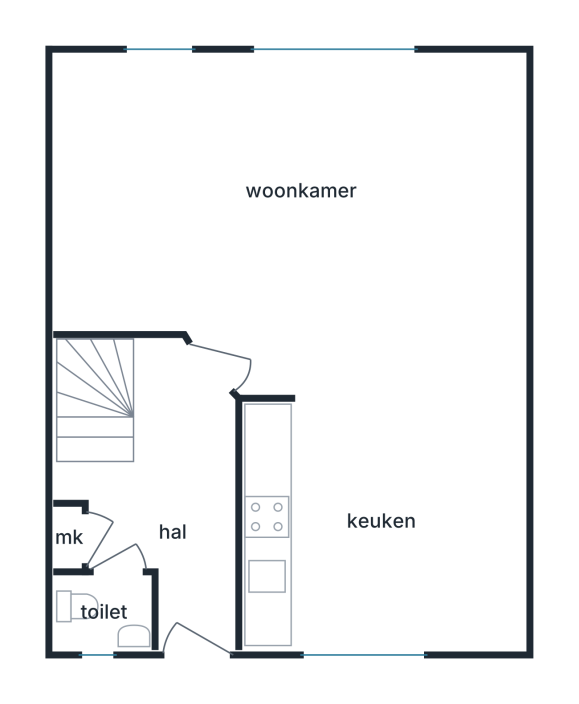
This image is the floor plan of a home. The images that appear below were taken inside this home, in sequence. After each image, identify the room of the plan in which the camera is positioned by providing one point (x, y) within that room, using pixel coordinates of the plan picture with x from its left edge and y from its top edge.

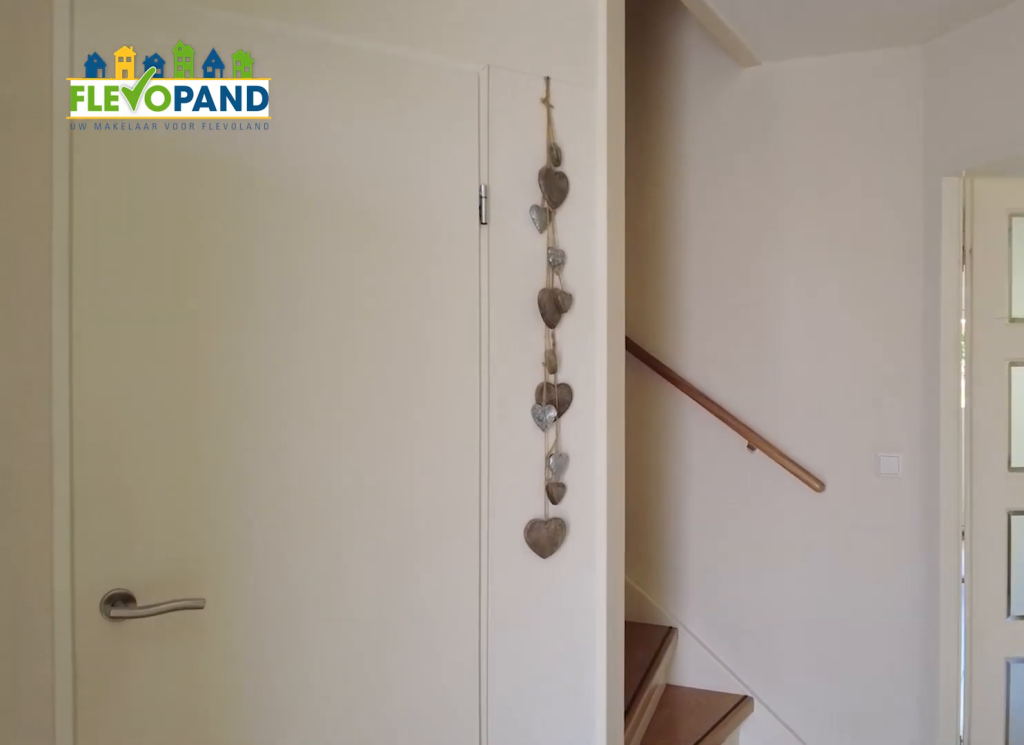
(171, 498)
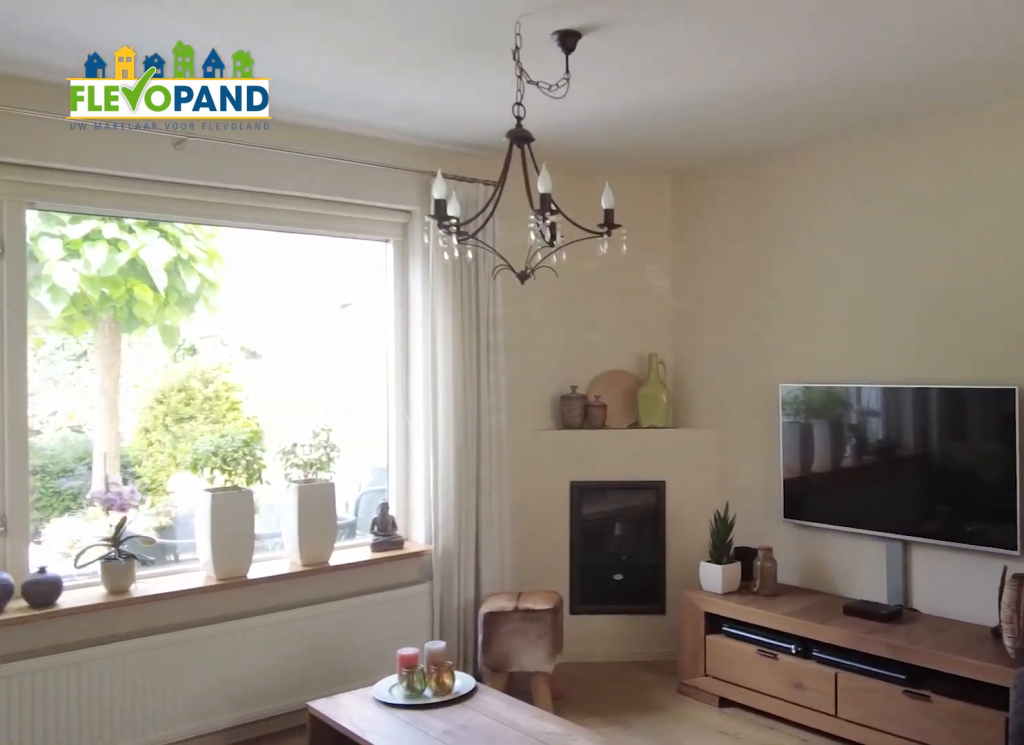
(192, 130)
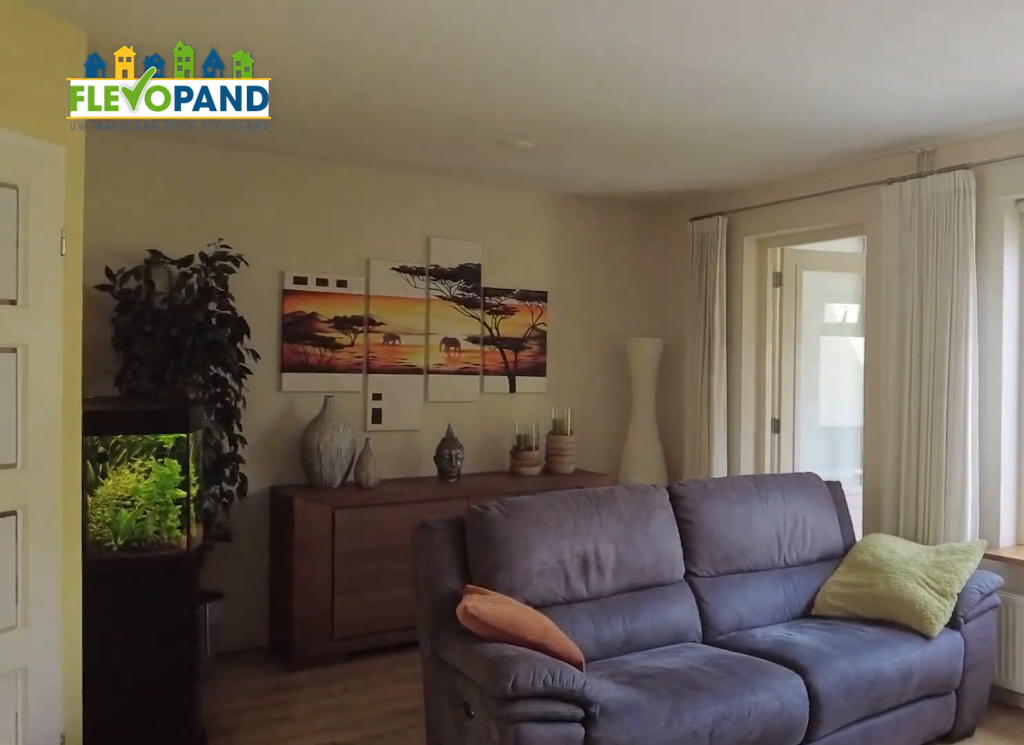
(192, 130)
